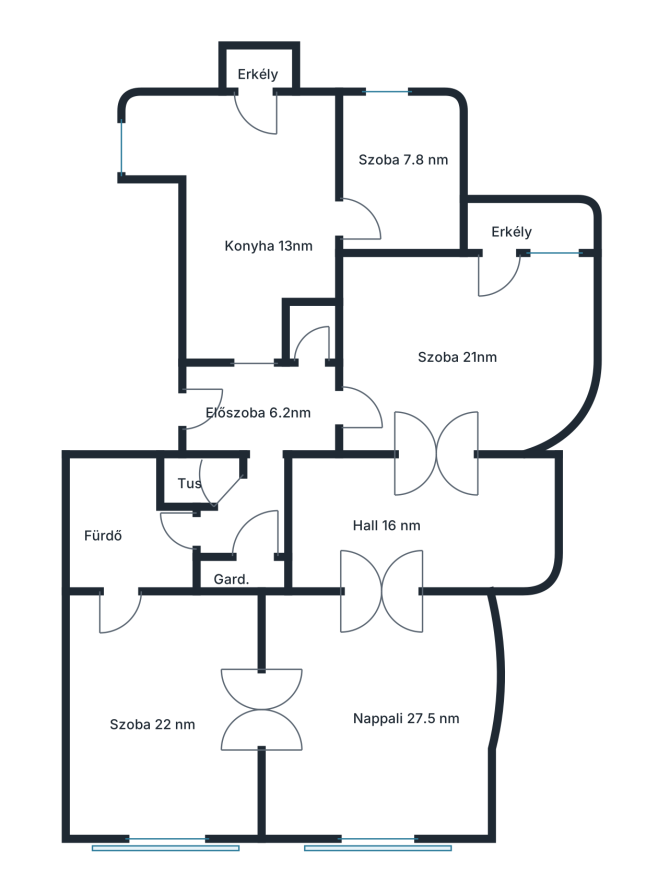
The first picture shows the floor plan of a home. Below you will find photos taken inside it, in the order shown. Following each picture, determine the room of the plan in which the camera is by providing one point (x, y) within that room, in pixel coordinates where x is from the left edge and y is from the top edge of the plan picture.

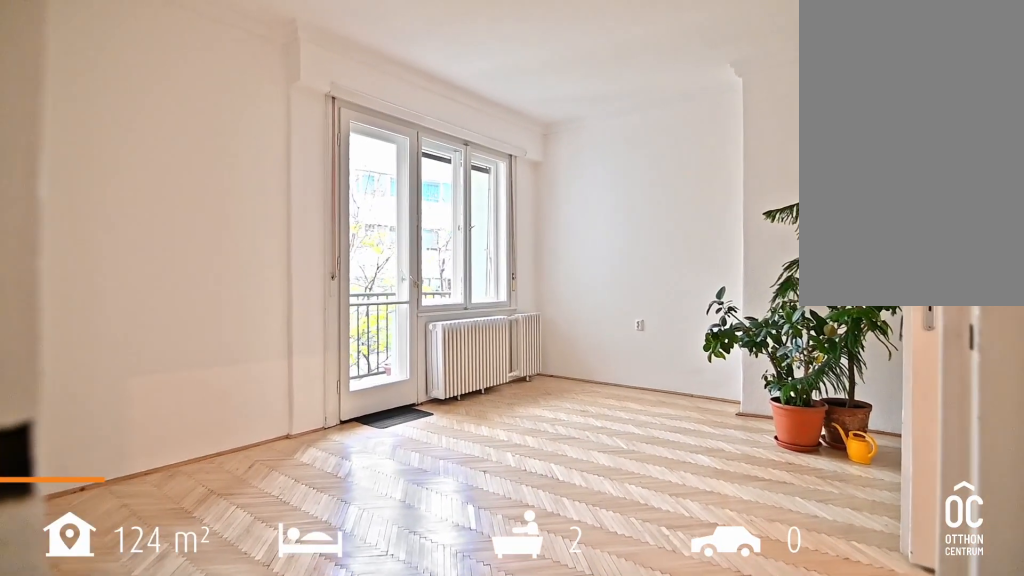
(454, 352)
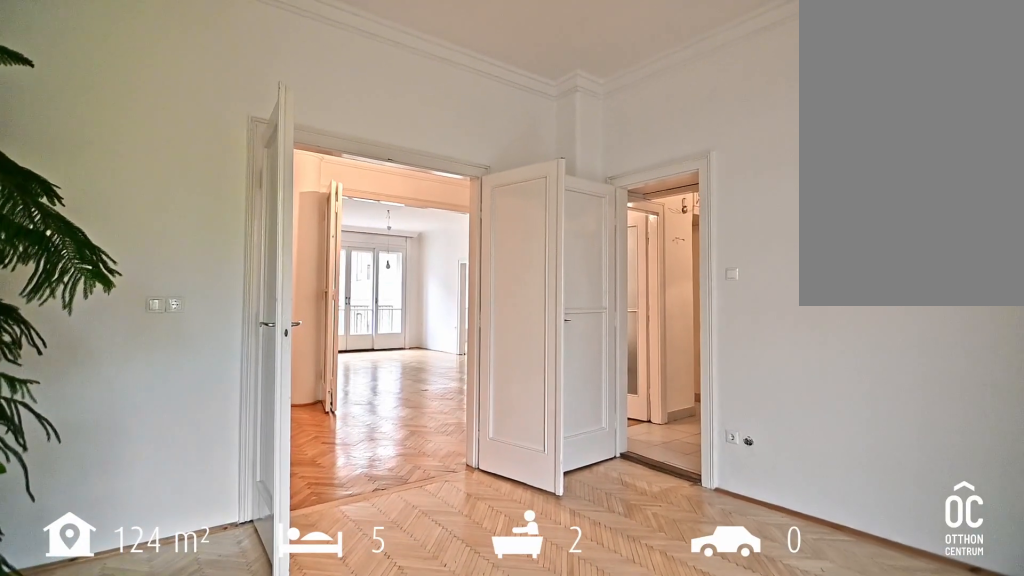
(454, 352)
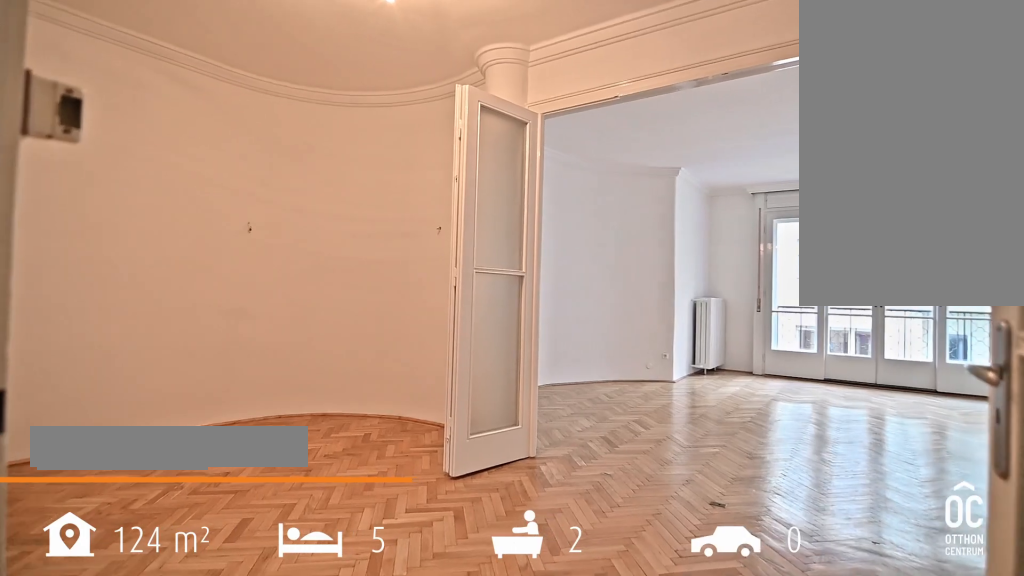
(403, 529)
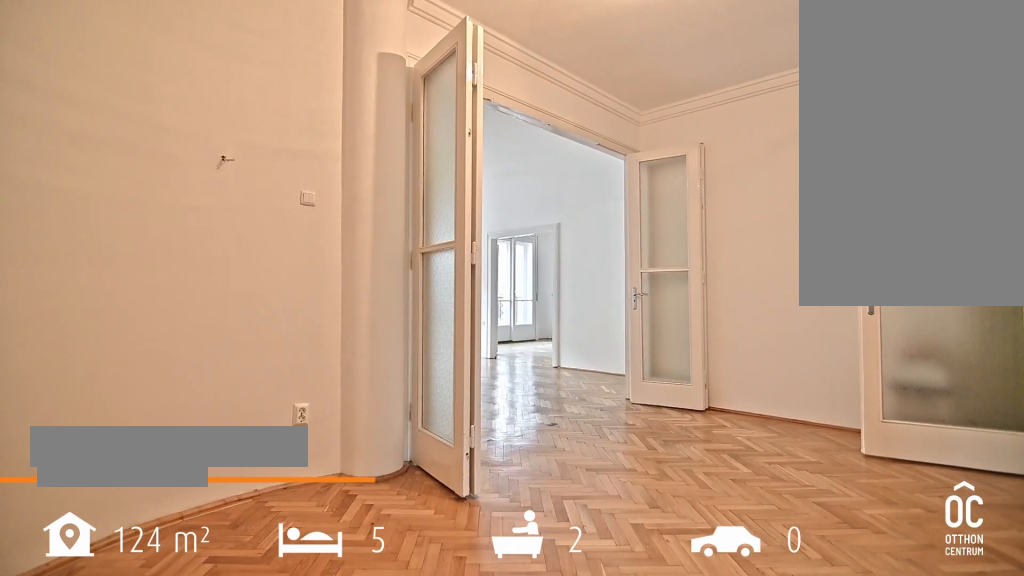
(403, 529)
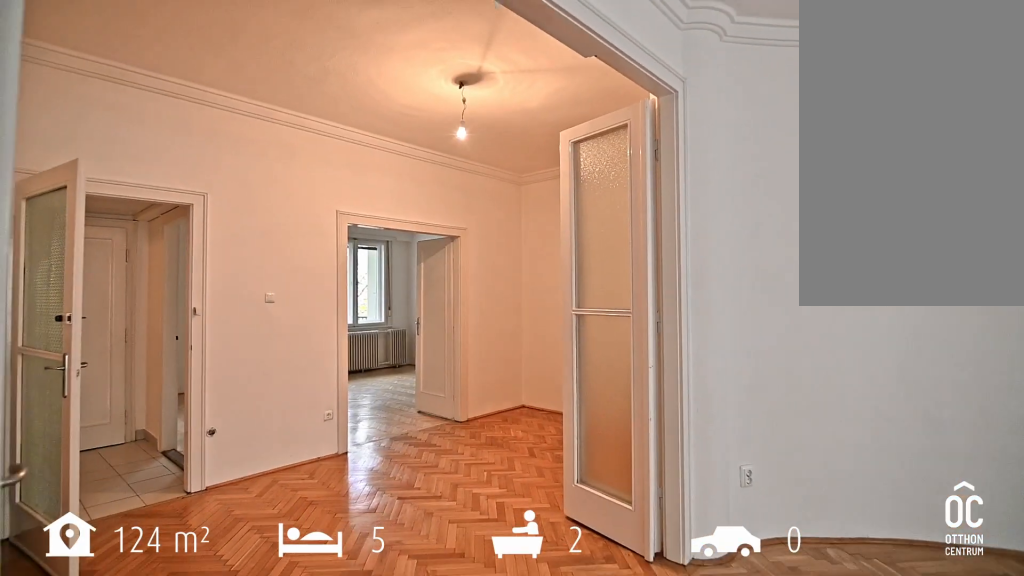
(377, 712)
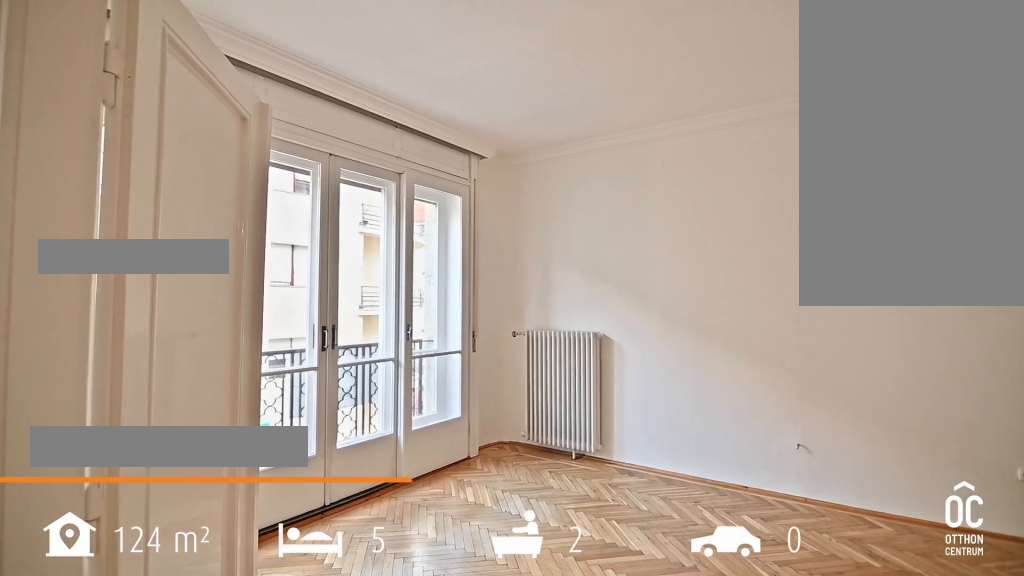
(162, 712)
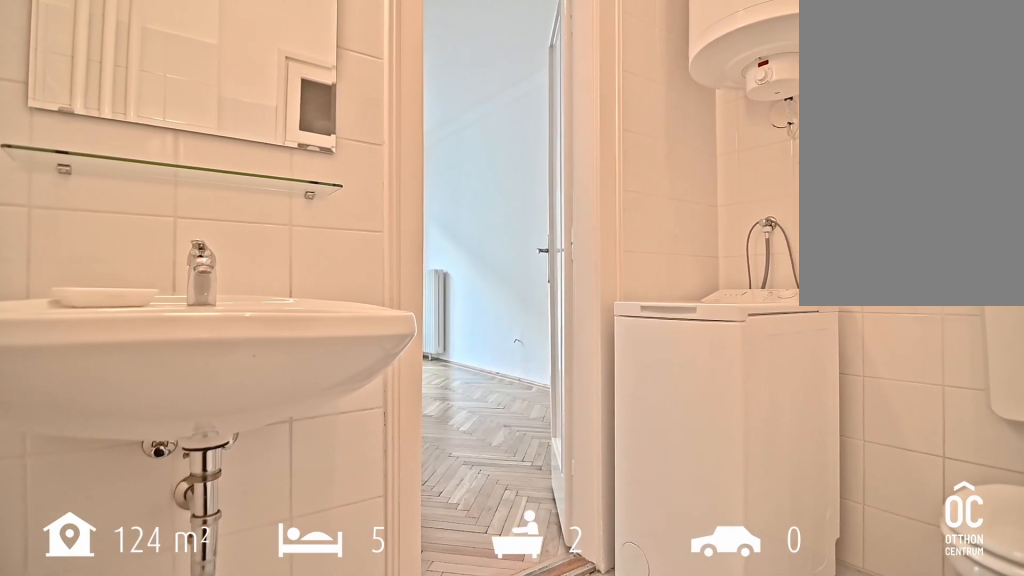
(124, 530)
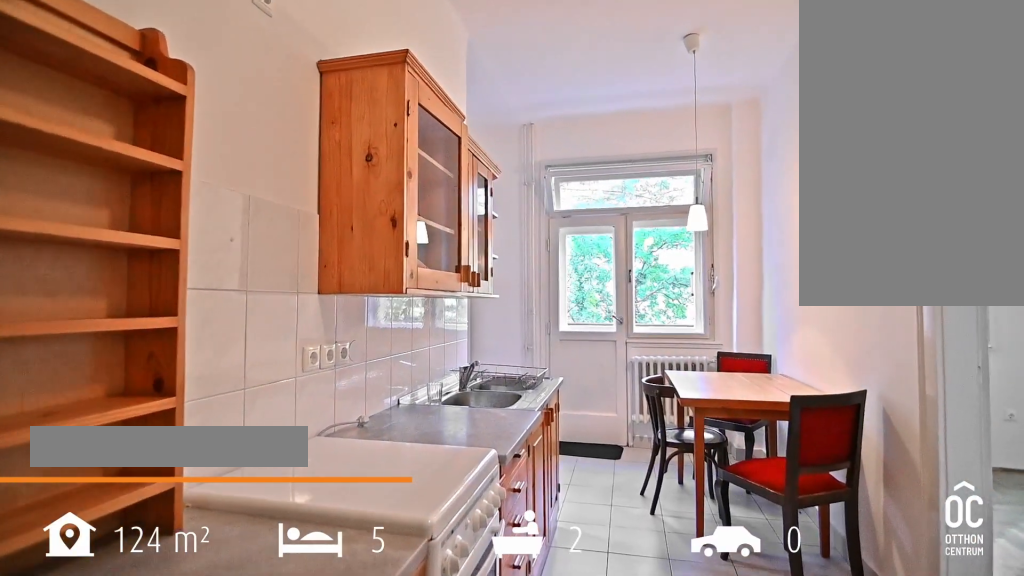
(266, 236)
